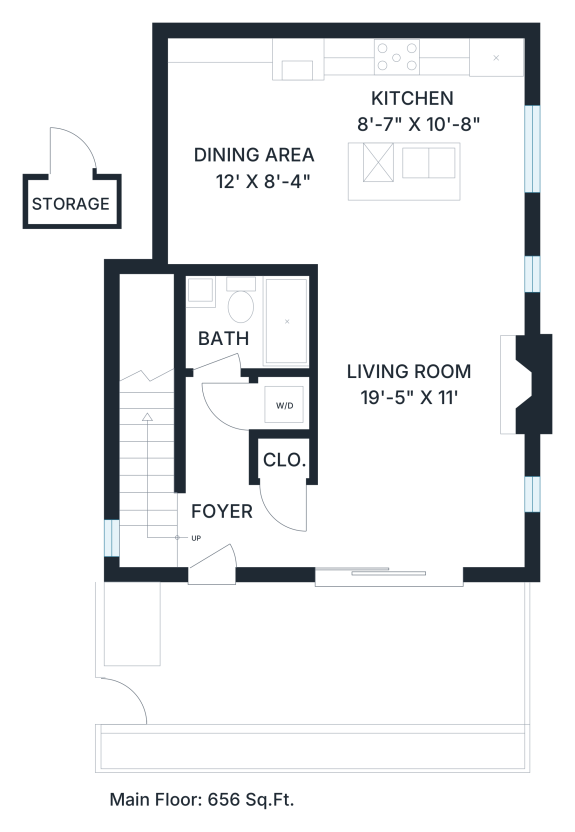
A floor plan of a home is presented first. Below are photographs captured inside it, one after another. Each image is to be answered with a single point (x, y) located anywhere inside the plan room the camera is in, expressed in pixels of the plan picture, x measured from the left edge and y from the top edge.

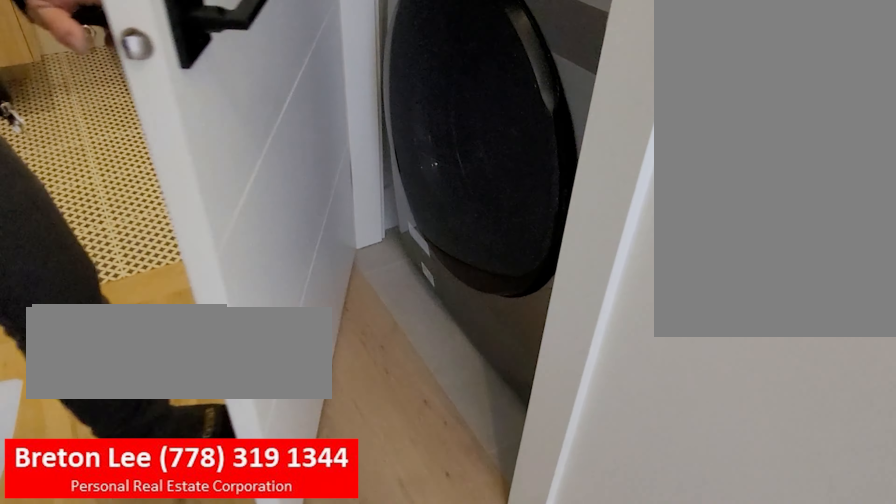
(286, 403)
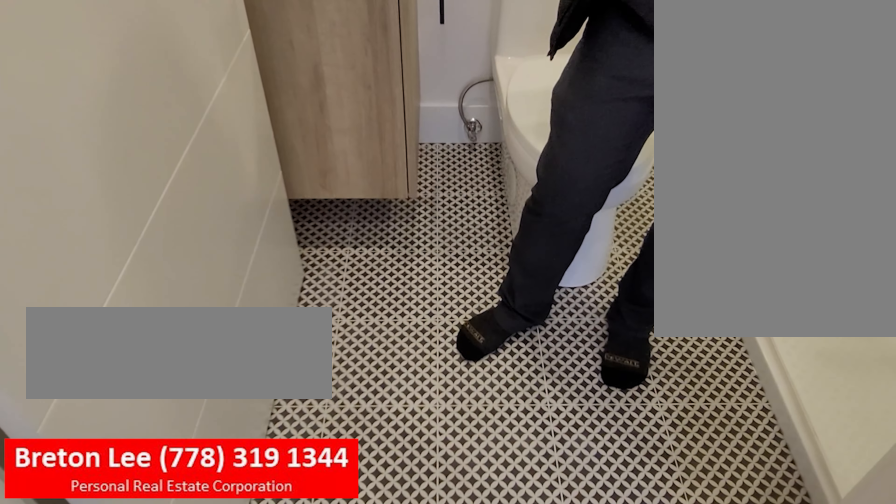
(225, 342)
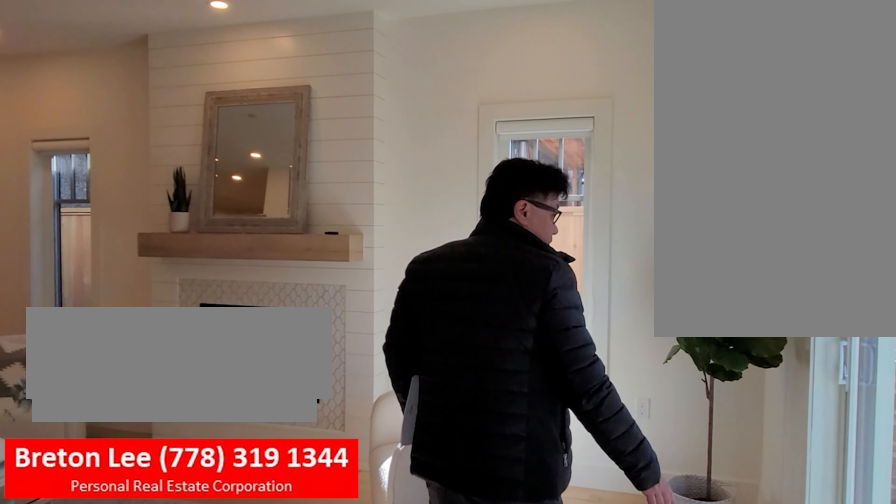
(405, 449)
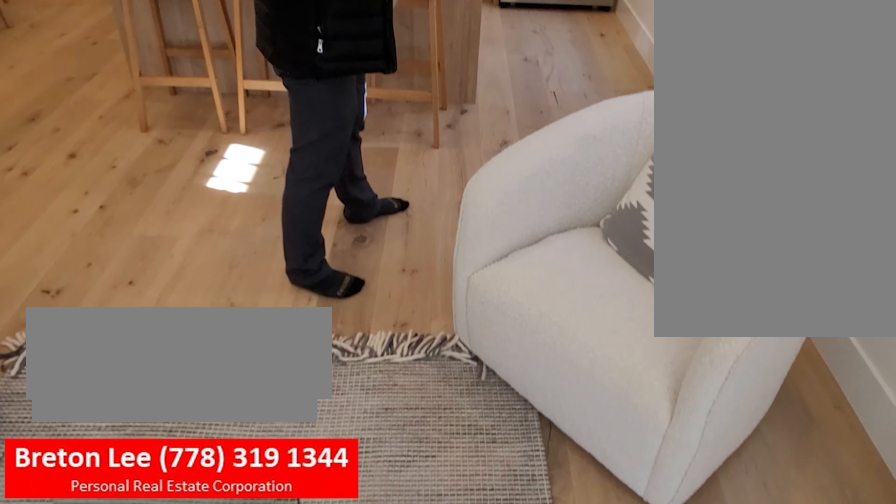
(405, 449)
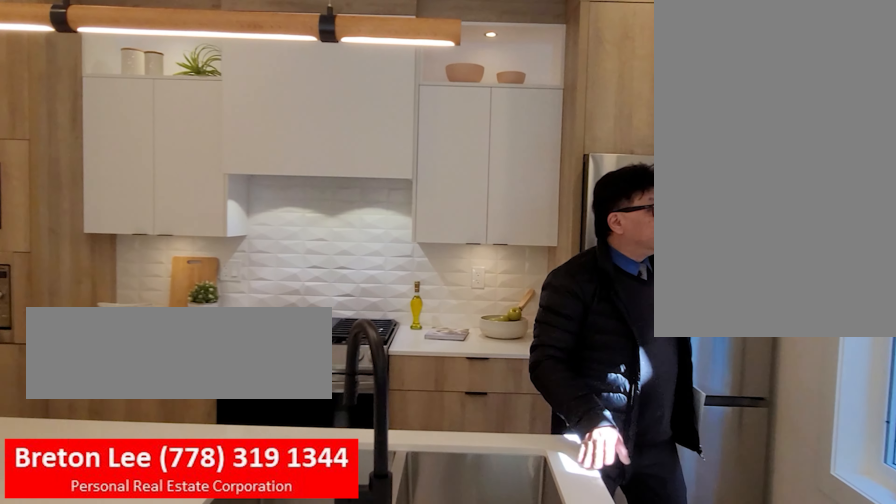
(491, 160)
